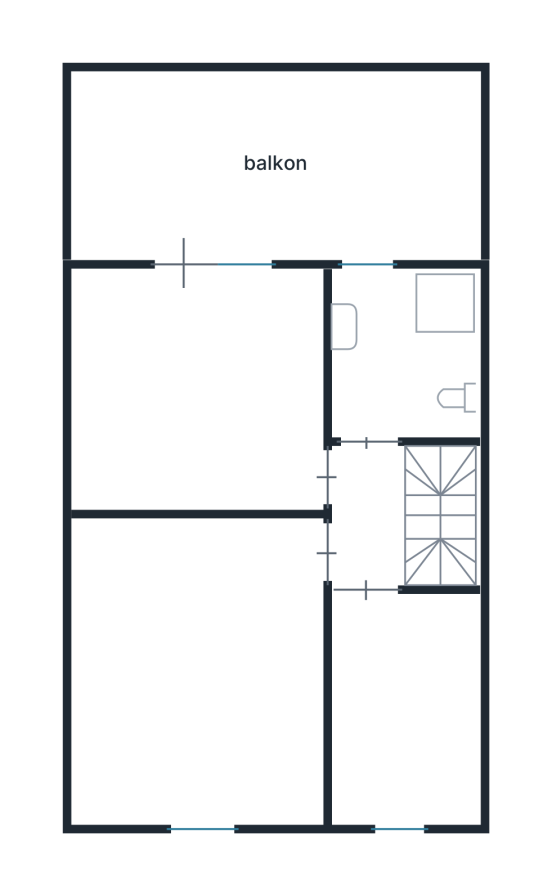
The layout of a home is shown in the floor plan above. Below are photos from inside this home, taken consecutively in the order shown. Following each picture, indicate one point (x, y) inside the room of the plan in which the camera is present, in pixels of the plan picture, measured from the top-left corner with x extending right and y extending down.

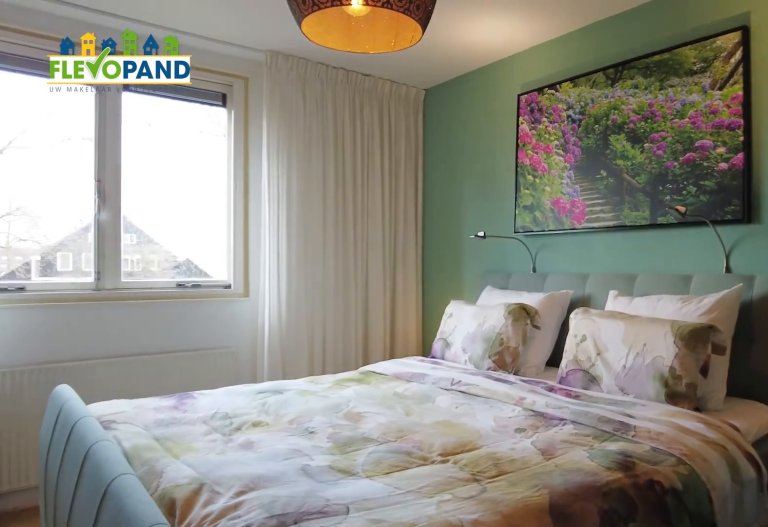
(196, 697)
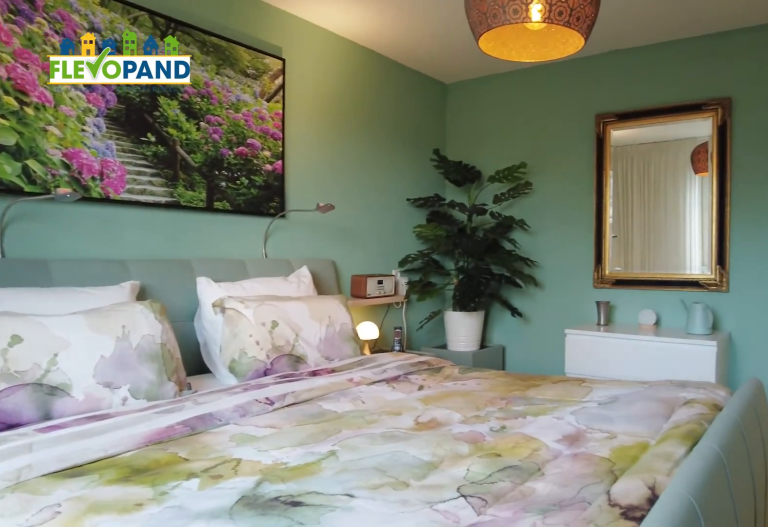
(196, 697)
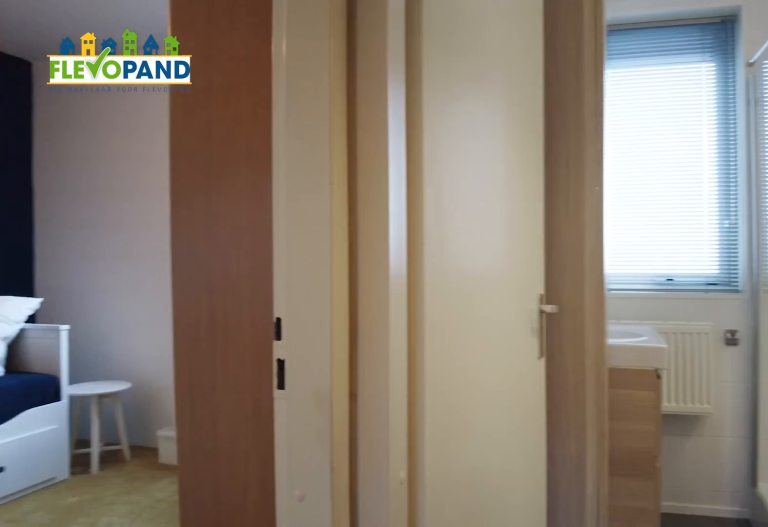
(368, 515)
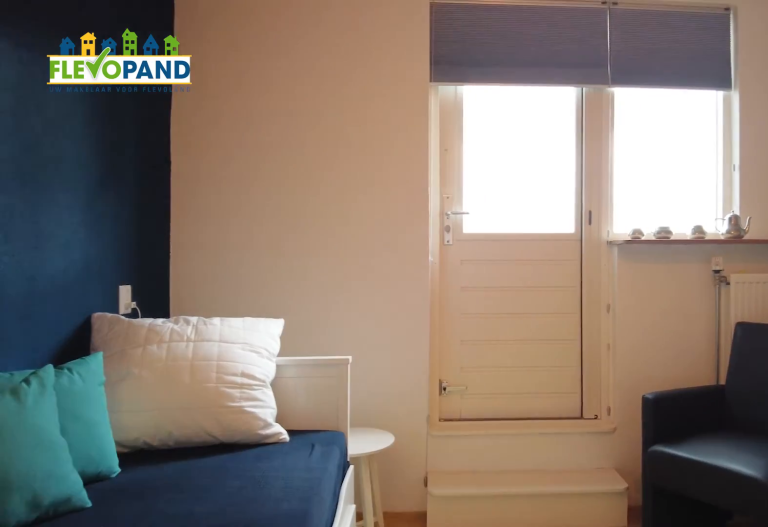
(96, 398)
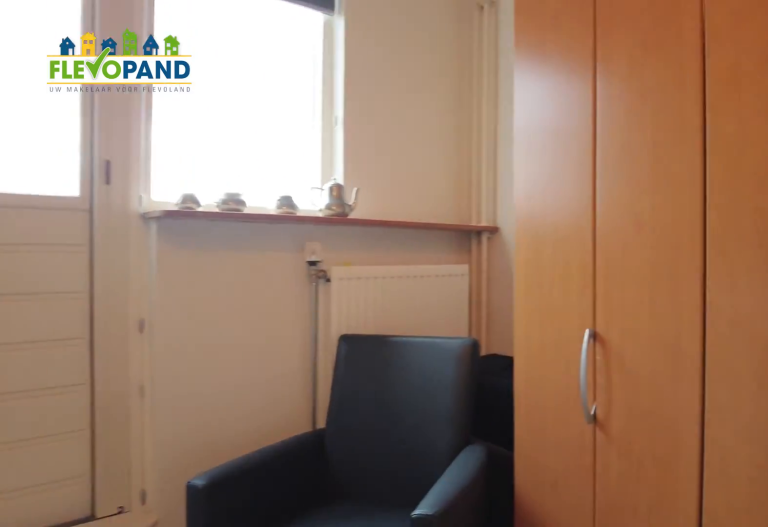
(96, 398)
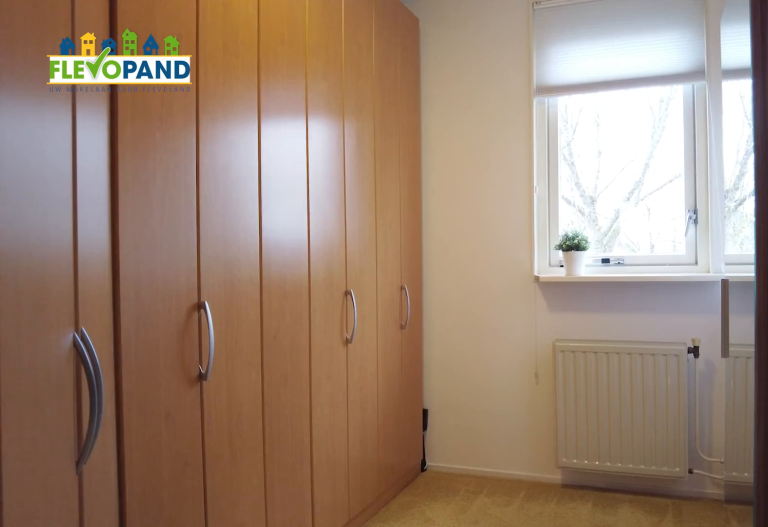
(404, 708)
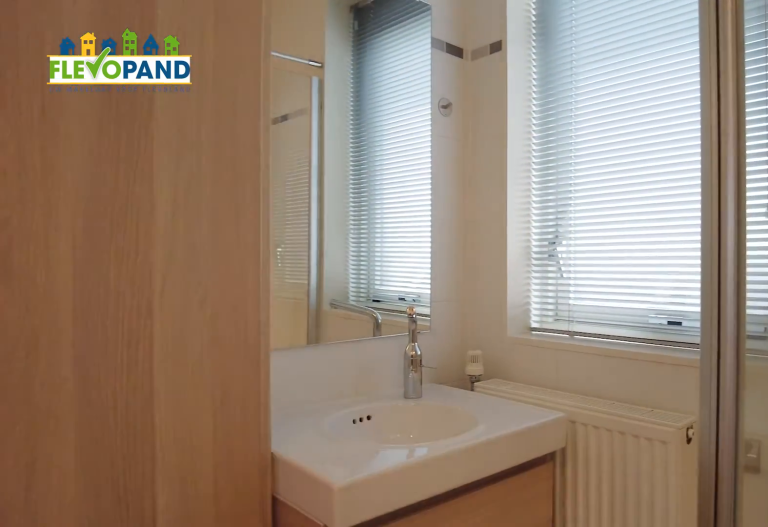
(444, 305)
